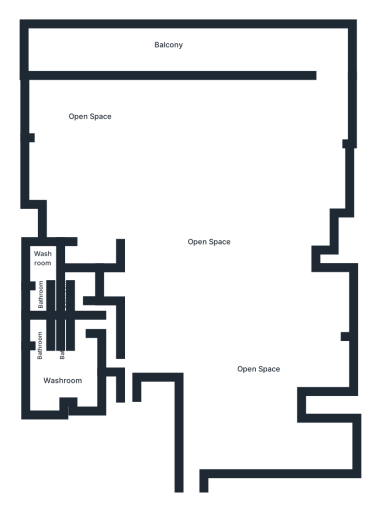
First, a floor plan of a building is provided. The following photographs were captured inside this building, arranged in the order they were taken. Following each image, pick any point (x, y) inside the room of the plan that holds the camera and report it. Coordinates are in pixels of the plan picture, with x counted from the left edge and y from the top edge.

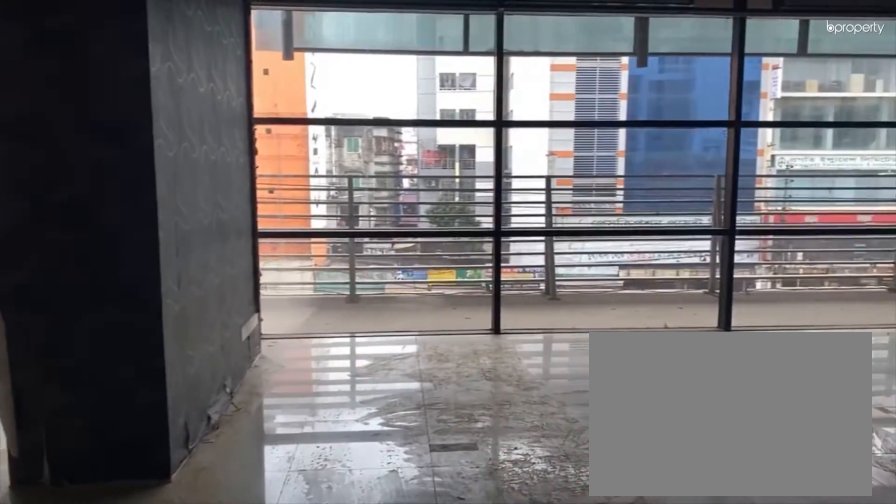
(130, 129)
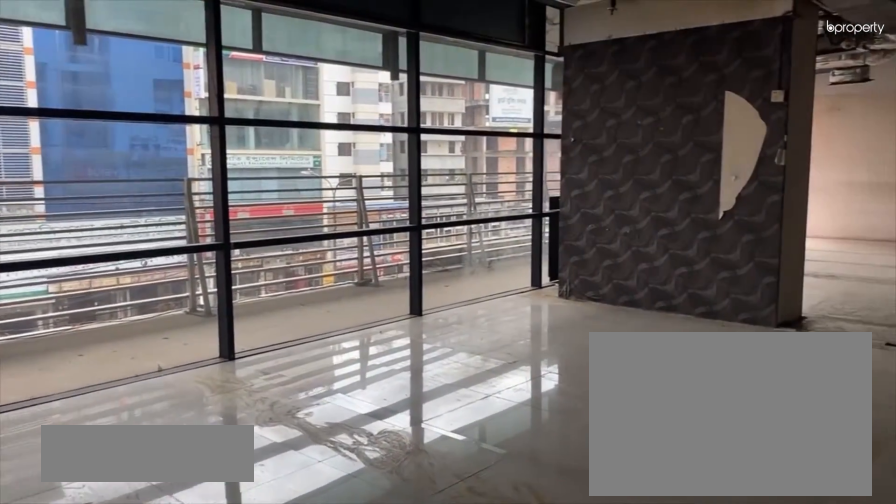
(130, 129)
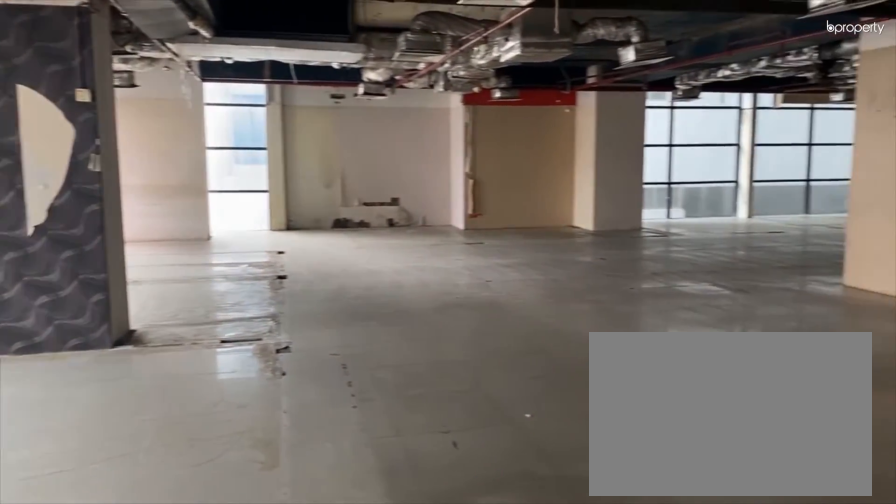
(274, 124)
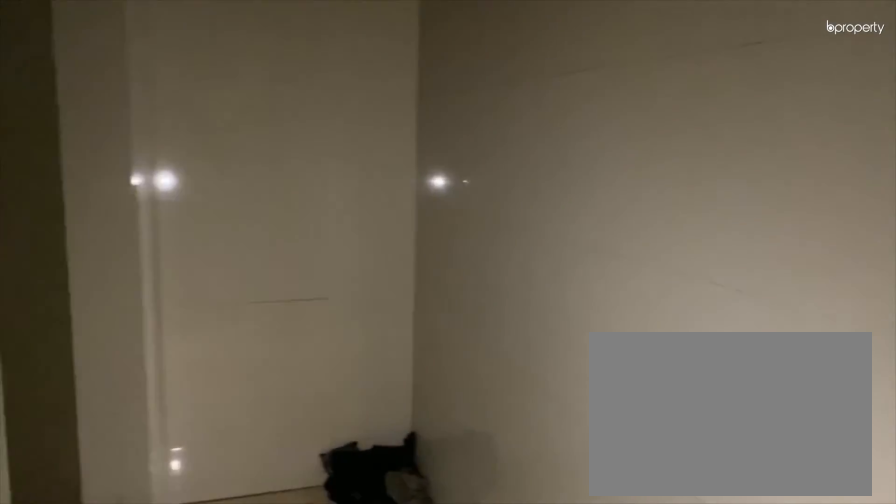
(109, 341)
